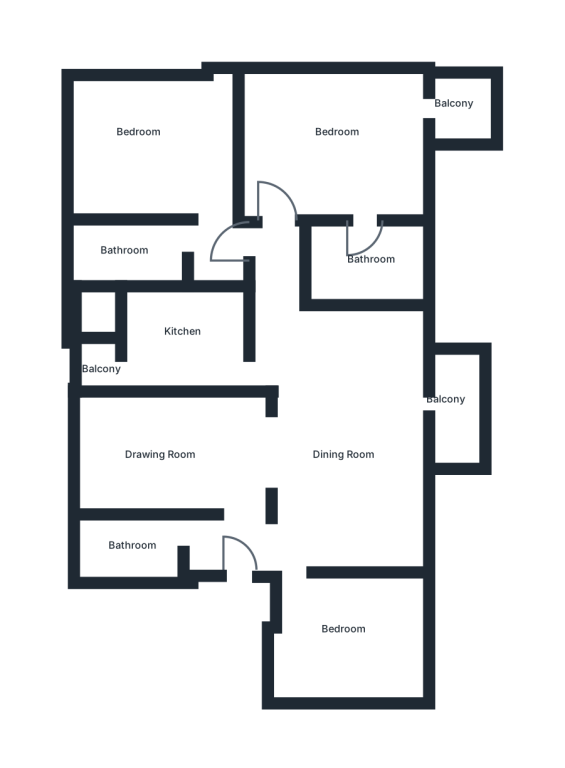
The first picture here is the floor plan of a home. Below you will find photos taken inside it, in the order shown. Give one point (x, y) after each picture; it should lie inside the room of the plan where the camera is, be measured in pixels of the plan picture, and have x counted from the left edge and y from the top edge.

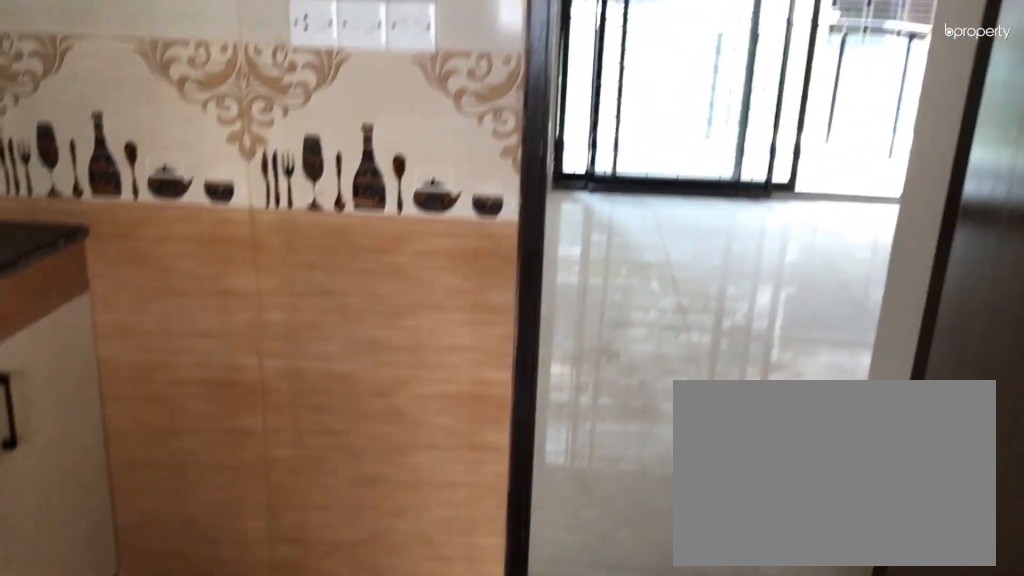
(200, 351)
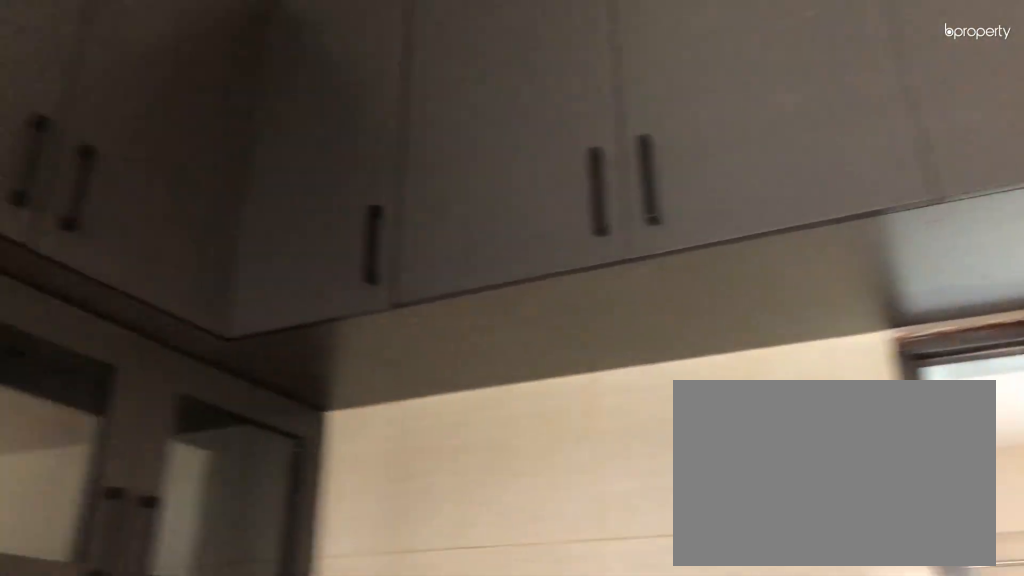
(200, 351)
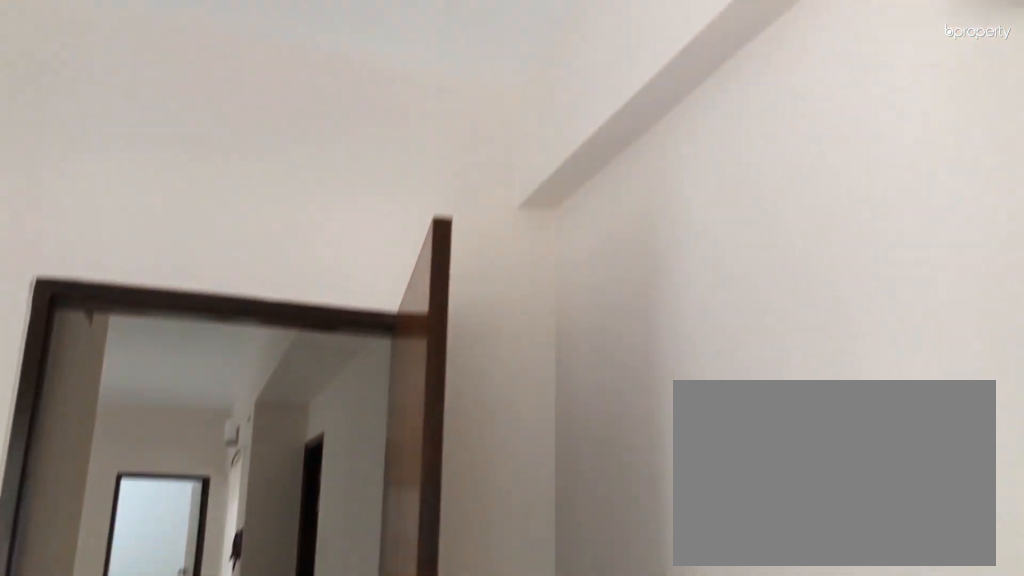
(346, 134)
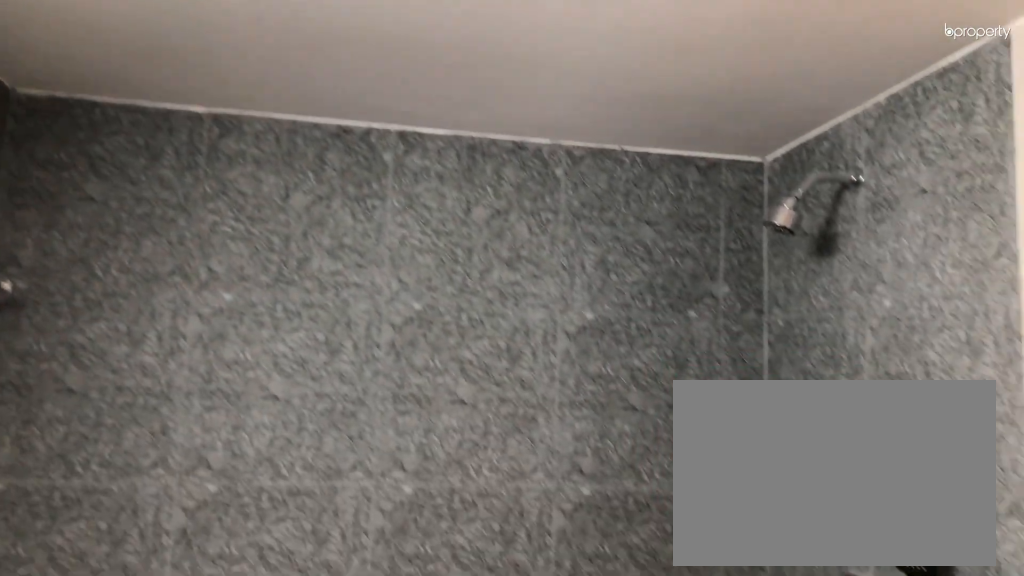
(365, 260)
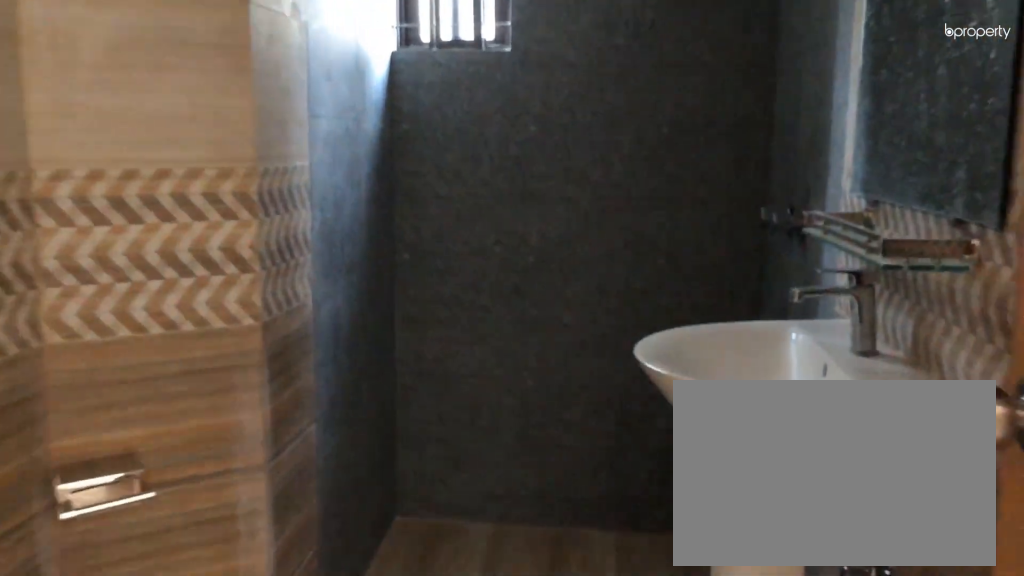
(139, 248)
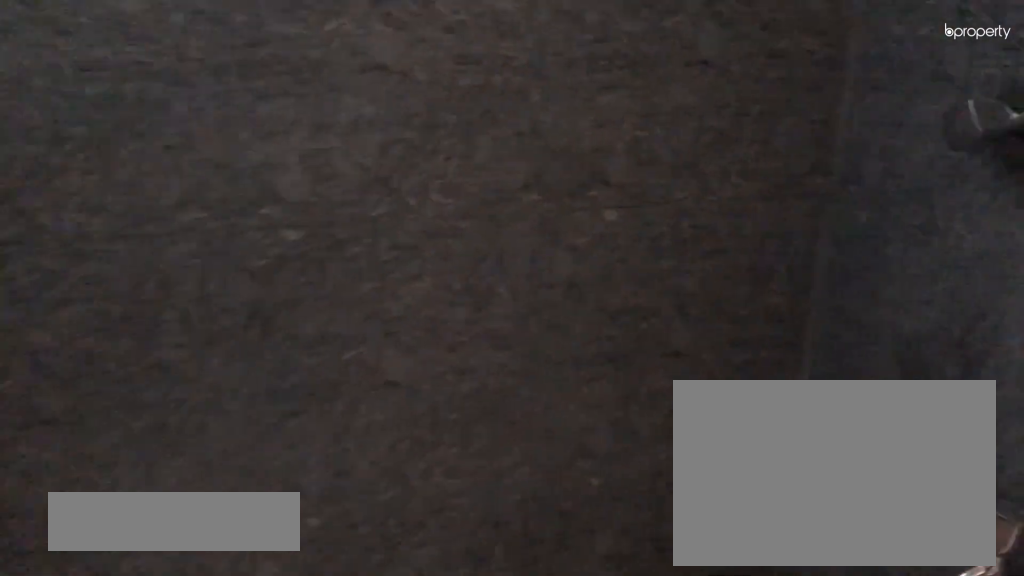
(139, 248)
